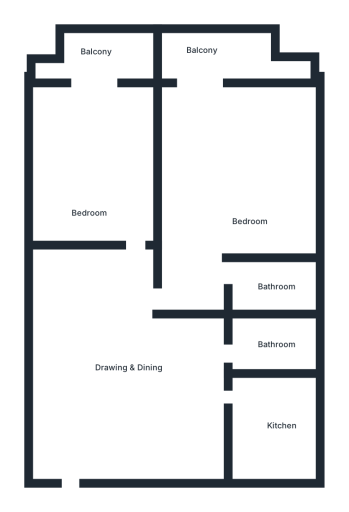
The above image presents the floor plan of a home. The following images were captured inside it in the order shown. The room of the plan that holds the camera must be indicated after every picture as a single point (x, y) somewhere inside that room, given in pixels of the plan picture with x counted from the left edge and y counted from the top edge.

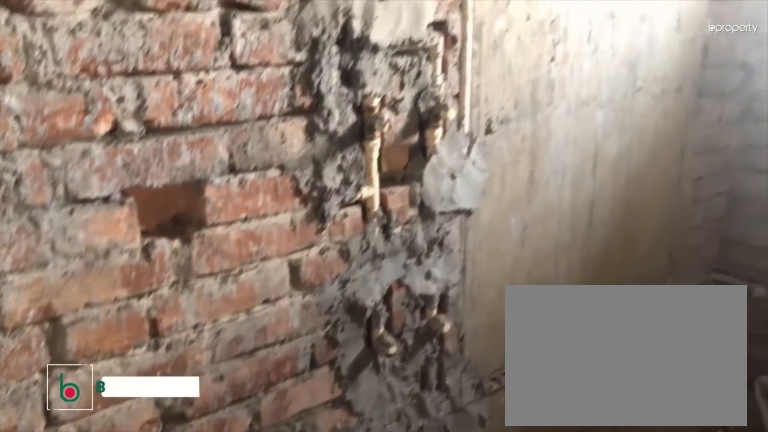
(270, 347)
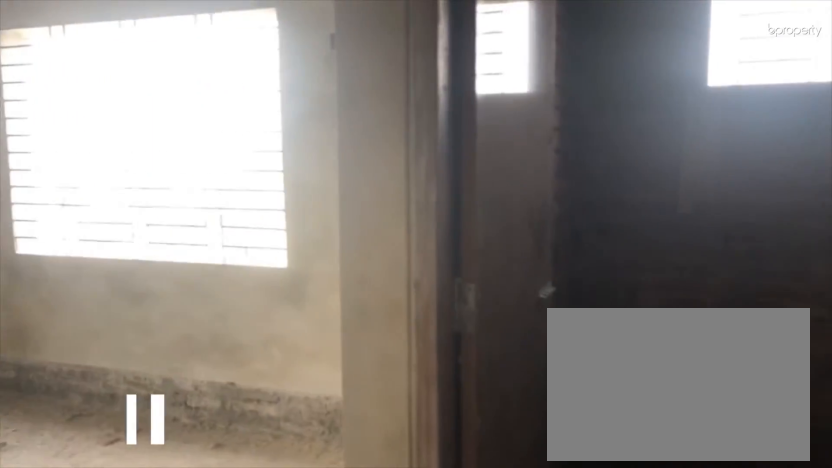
(198, 285)
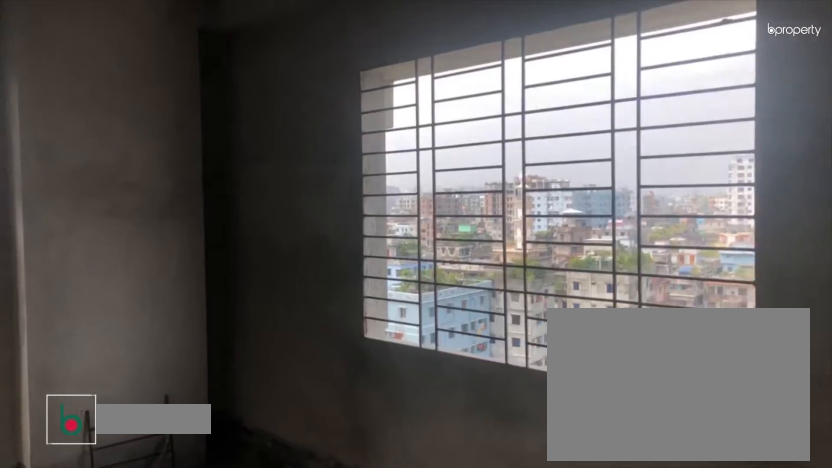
(249, 169)
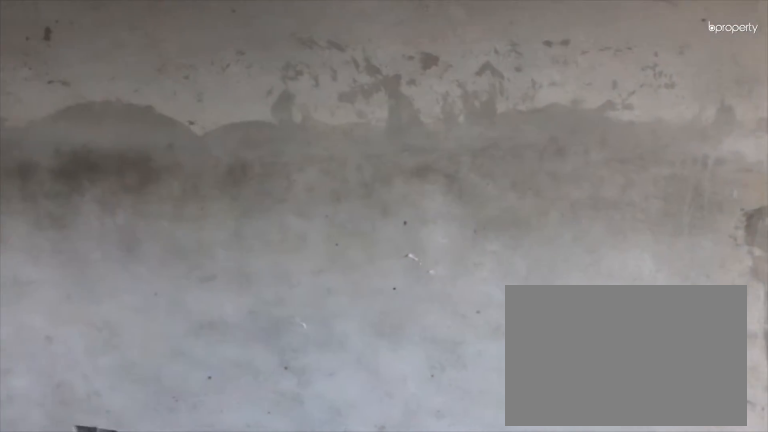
(249, 168)
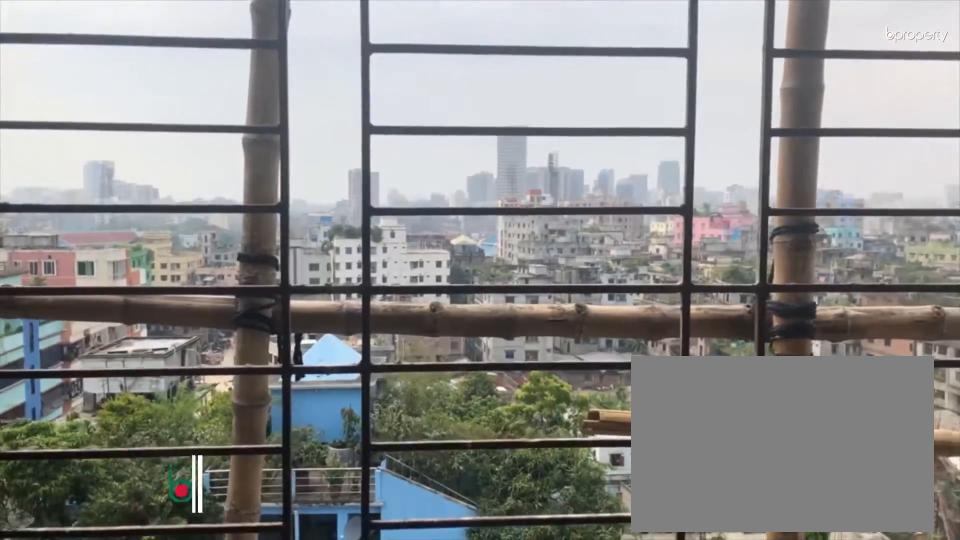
(206, 36)
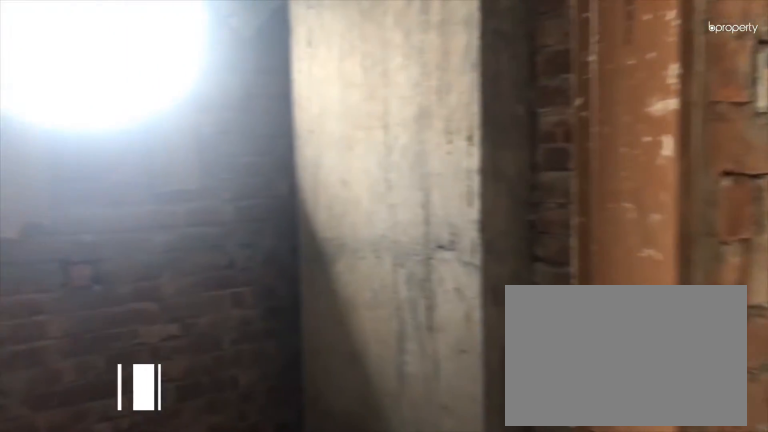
(277, 284)
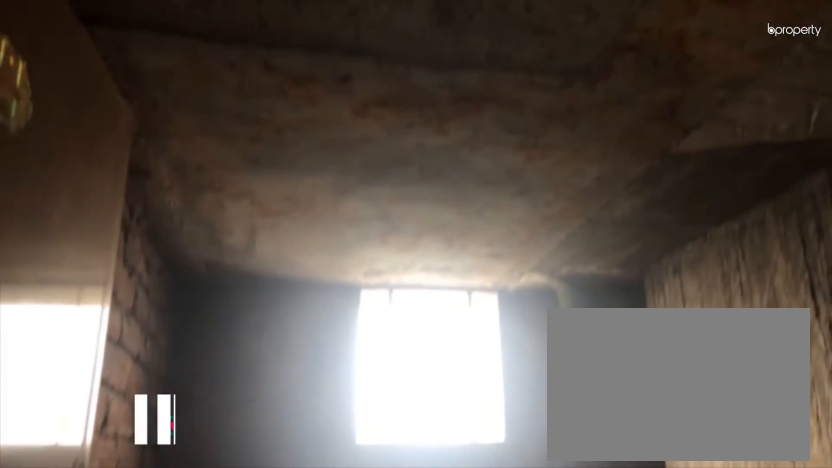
(277, 284)
